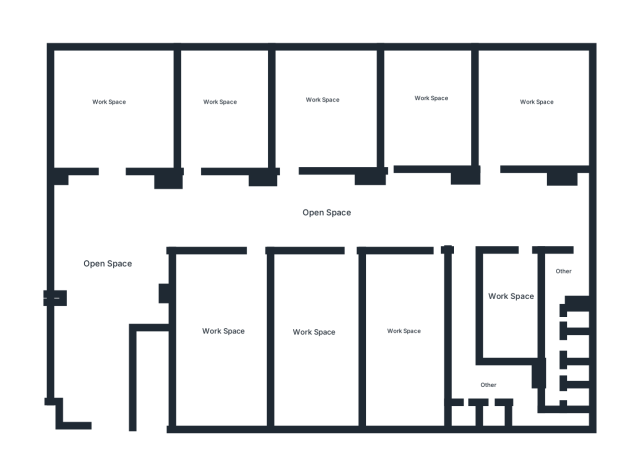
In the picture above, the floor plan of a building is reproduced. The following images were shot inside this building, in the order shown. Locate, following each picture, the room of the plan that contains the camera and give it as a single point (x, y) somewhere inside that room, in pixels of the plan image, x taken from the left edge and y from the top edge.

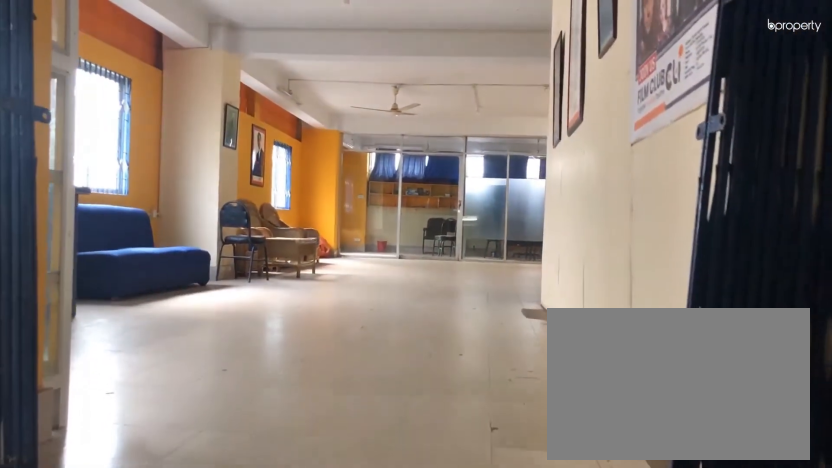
(108, 390)
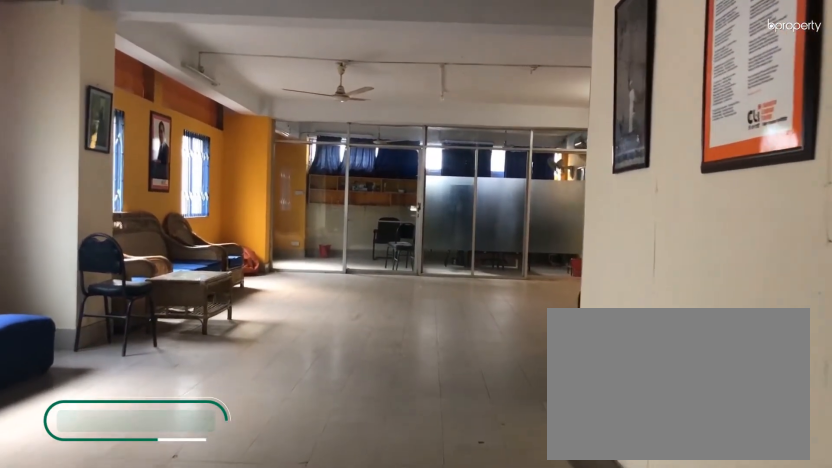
(108, 390)
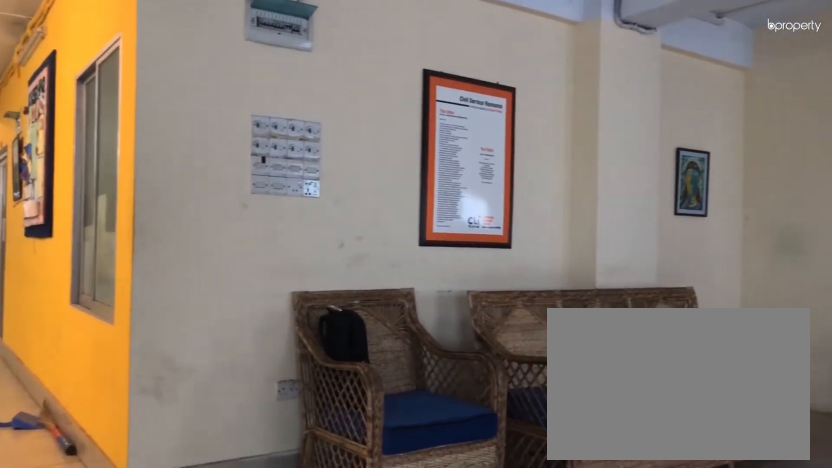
(111, 228)
